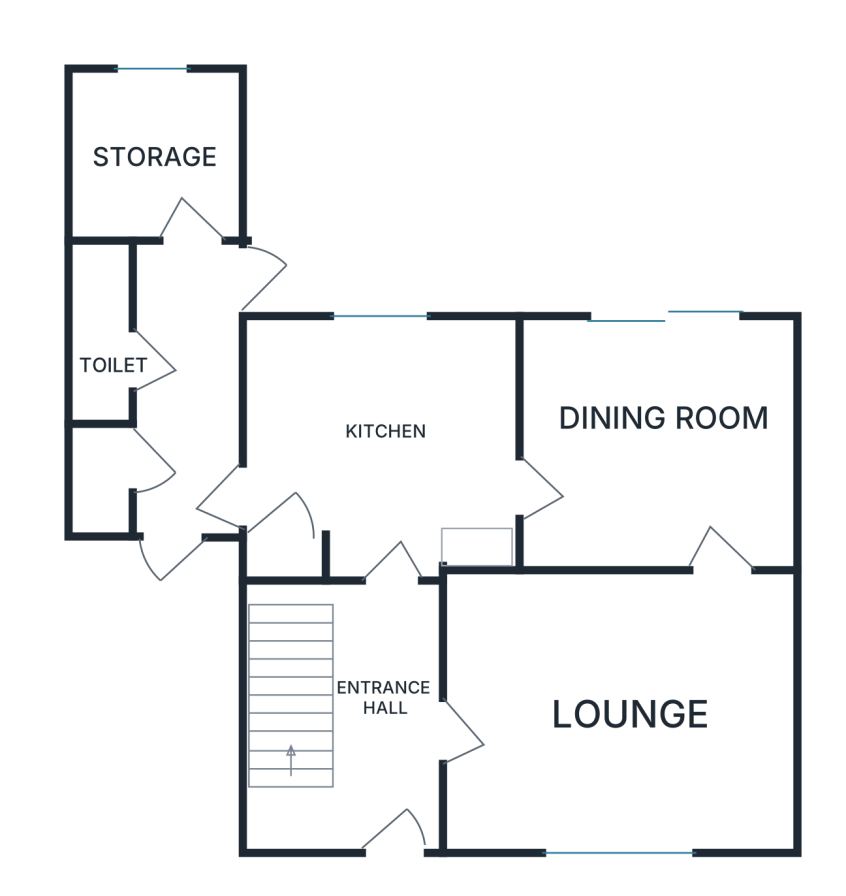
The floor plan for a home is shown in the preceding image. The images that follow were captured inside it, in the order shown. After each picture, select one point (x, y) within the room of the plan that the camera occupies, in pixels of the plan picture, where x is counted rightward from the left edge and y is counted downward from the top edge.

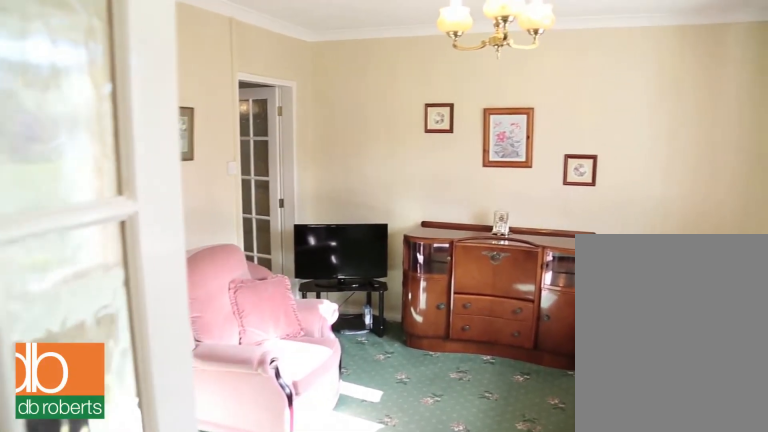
(615, 705)
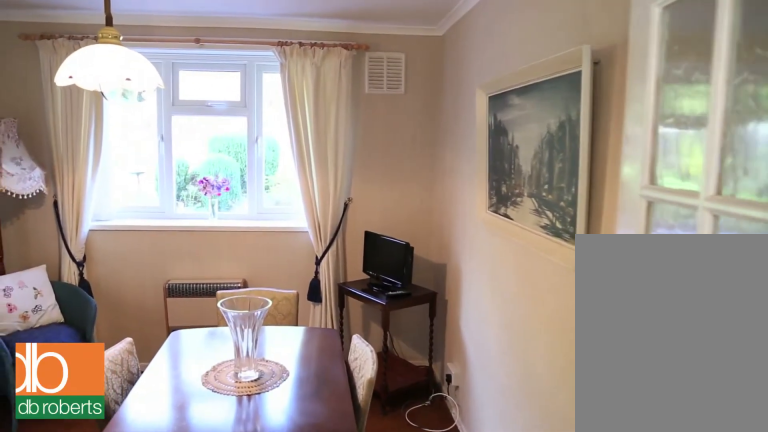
(660, 440)
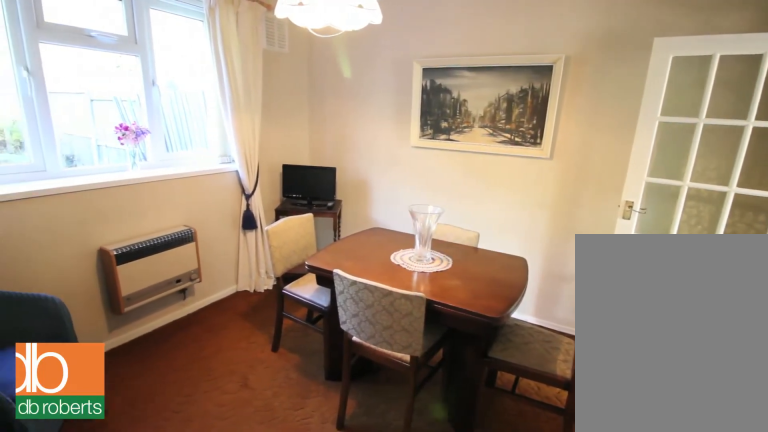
(658, 441)
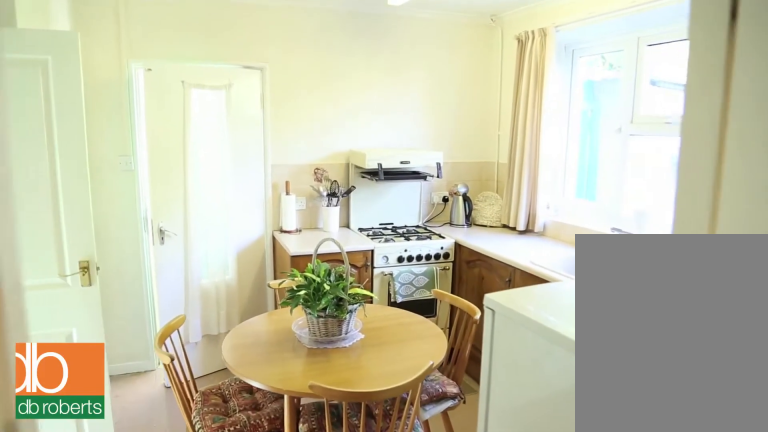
(382, 445)
